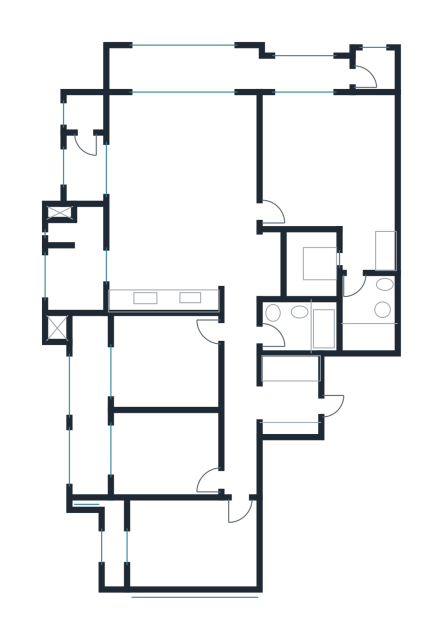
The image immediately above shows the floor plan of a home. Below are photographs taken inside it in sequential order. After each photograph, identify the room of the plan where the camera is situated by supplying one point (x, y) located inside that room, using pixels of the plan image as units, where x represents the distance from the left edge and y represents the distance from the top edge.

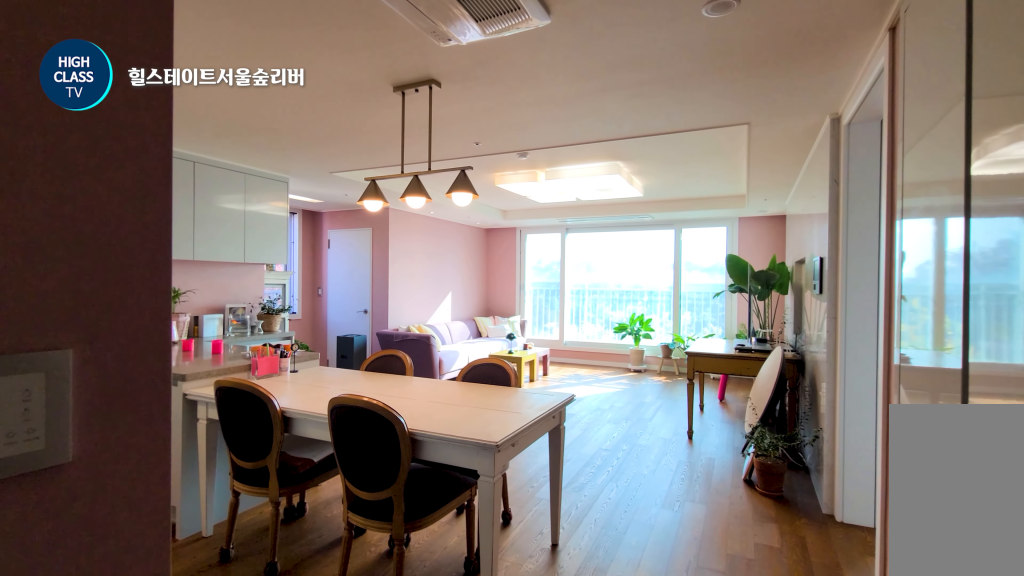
(239, 394)
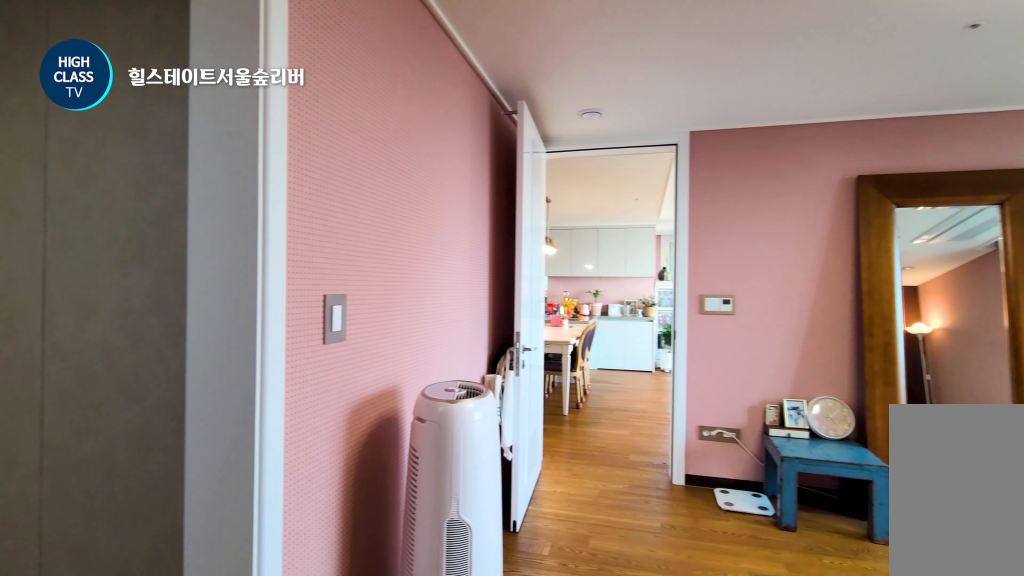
(326, 138)
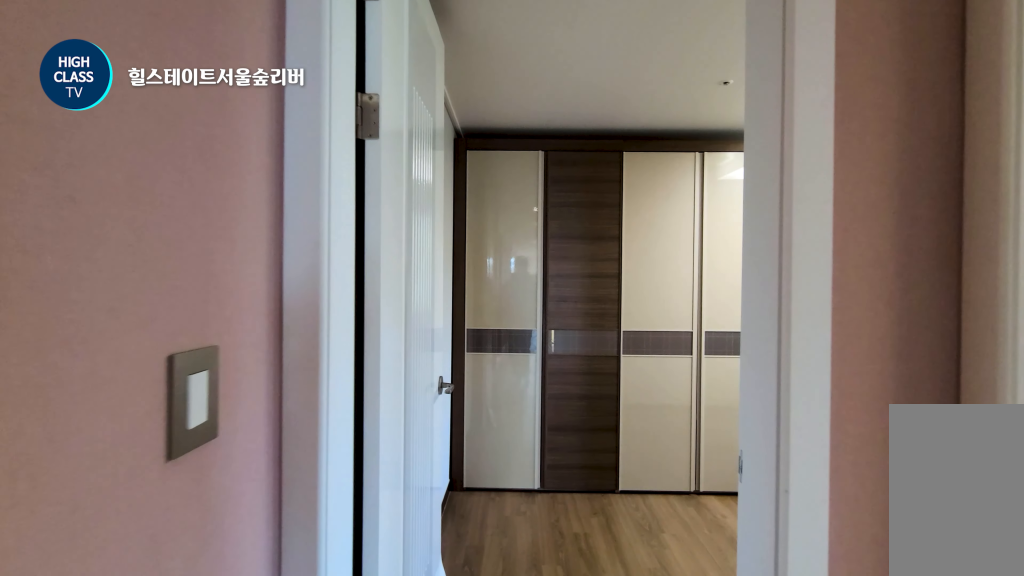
(239, 394)
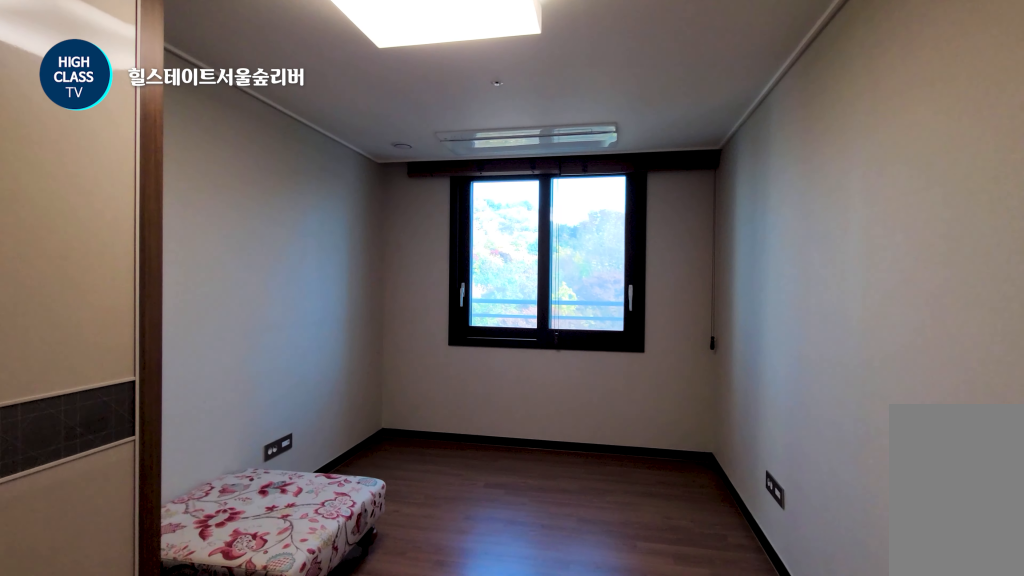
(178, 544)
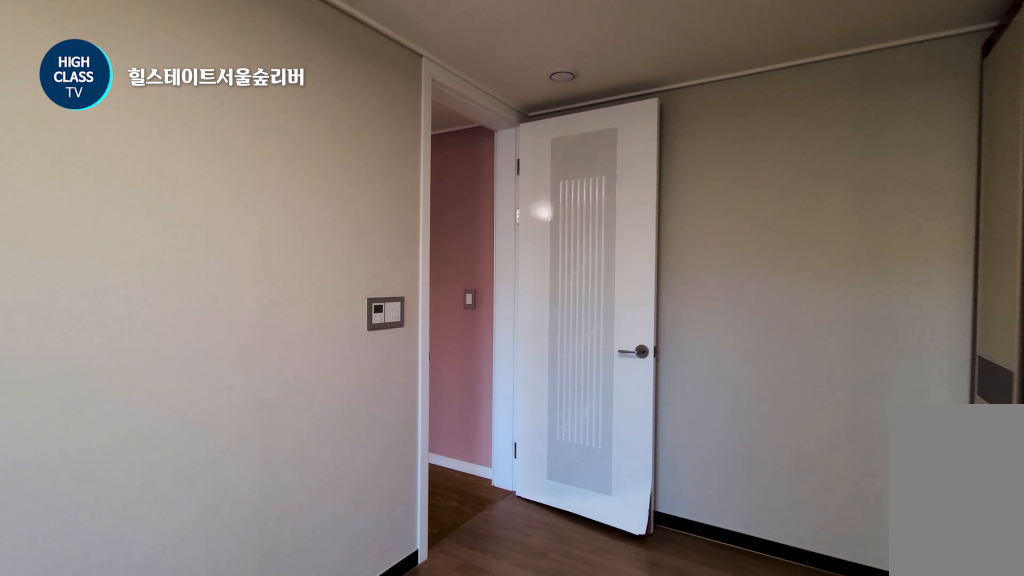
(178, 544)
